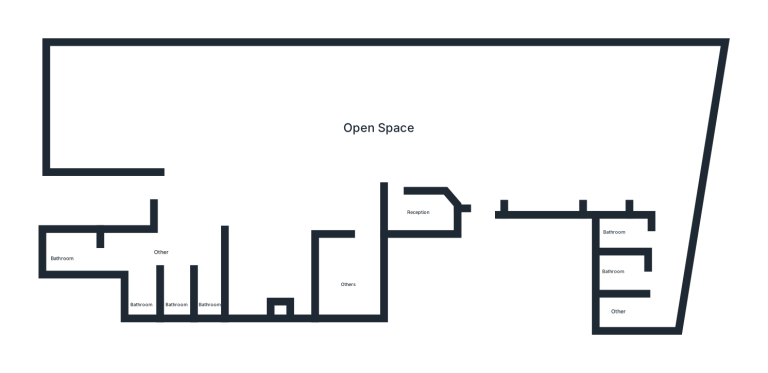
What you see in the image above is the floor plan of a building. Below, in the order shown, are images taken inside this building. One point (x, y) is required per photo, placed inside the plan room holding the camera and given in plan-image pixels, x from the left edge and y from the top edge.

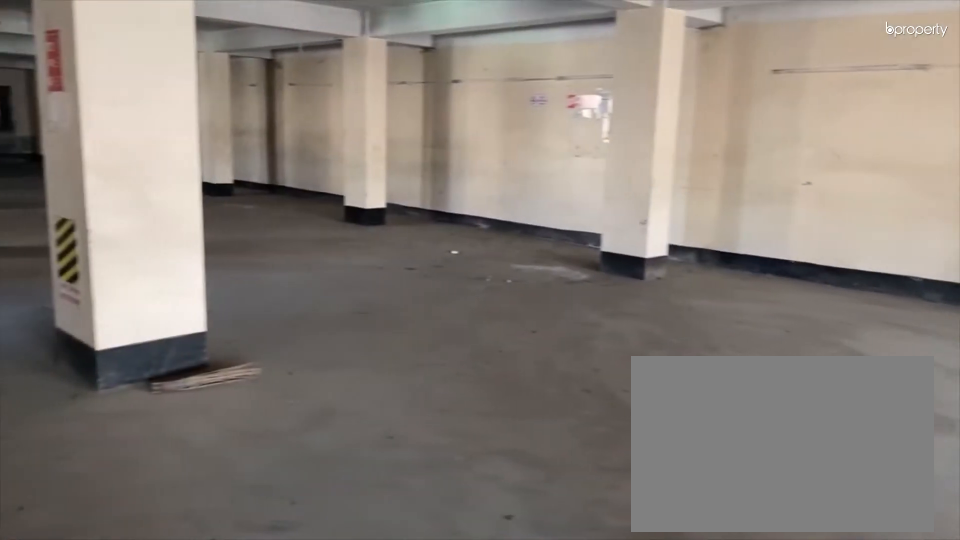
(575, 147)
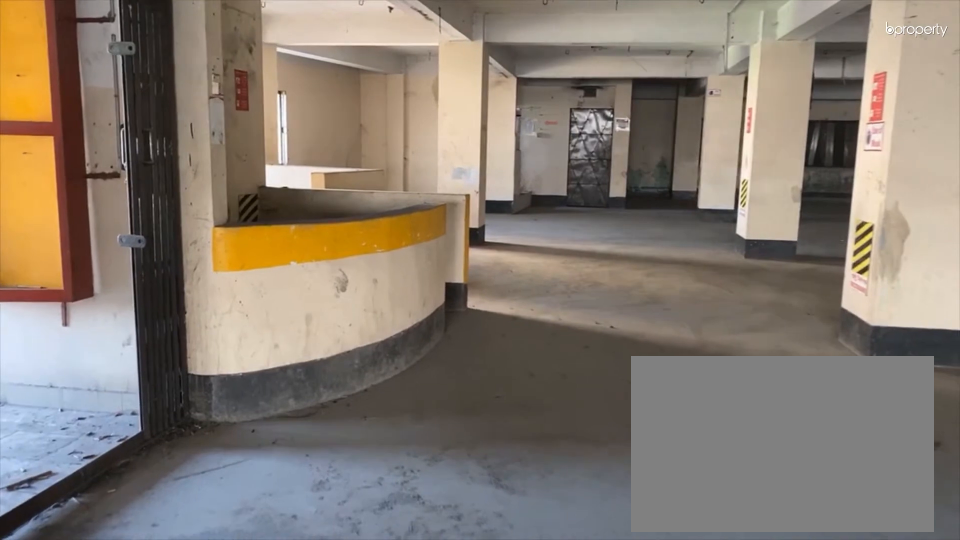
(475, 154)
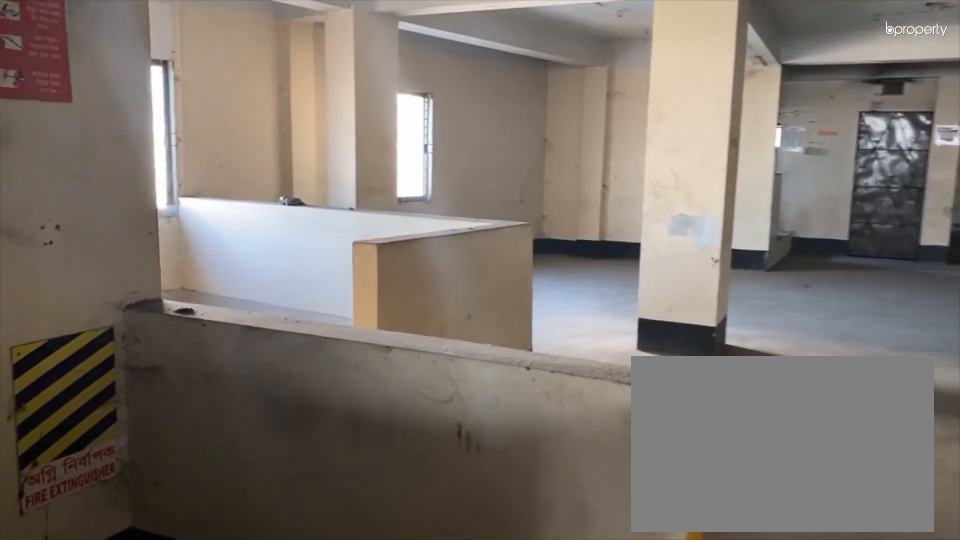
(335, 179)
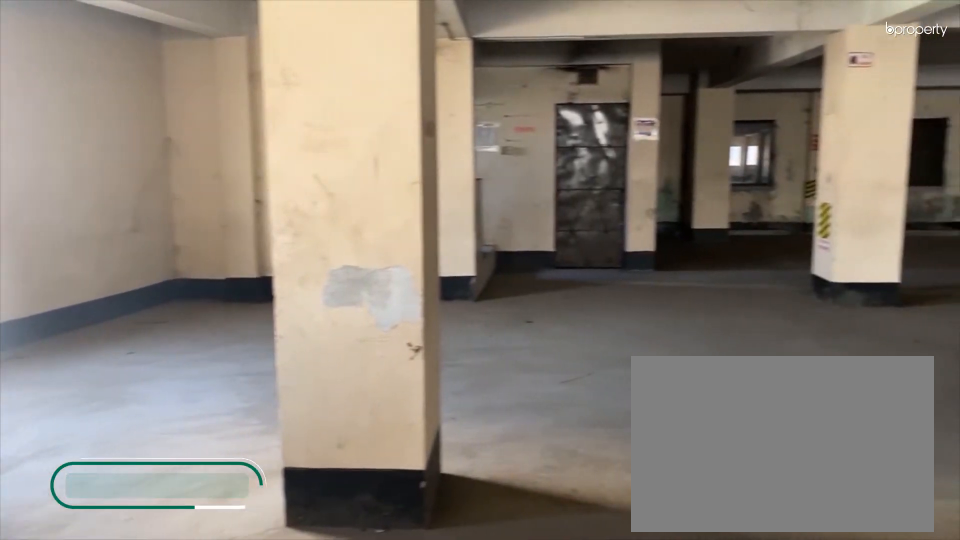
(335, 179)
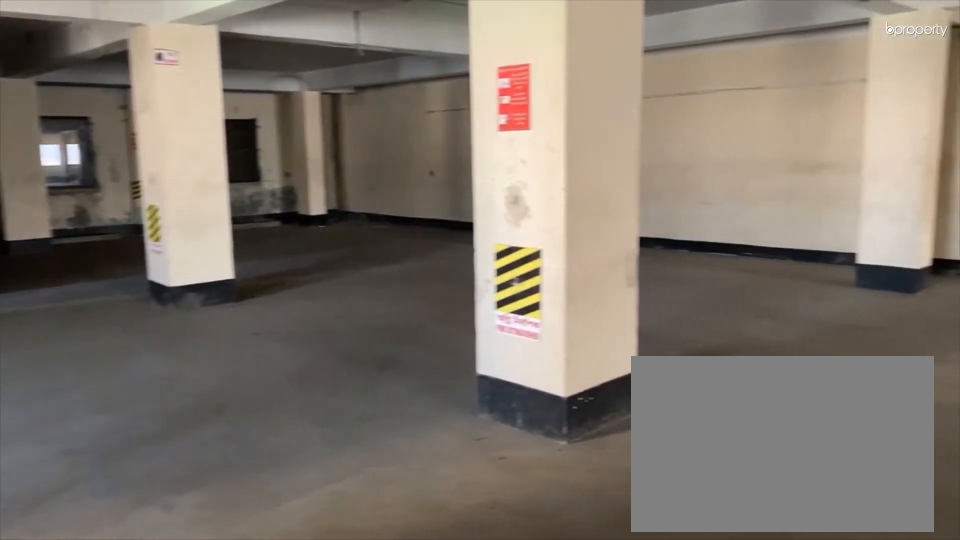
(250, 156)
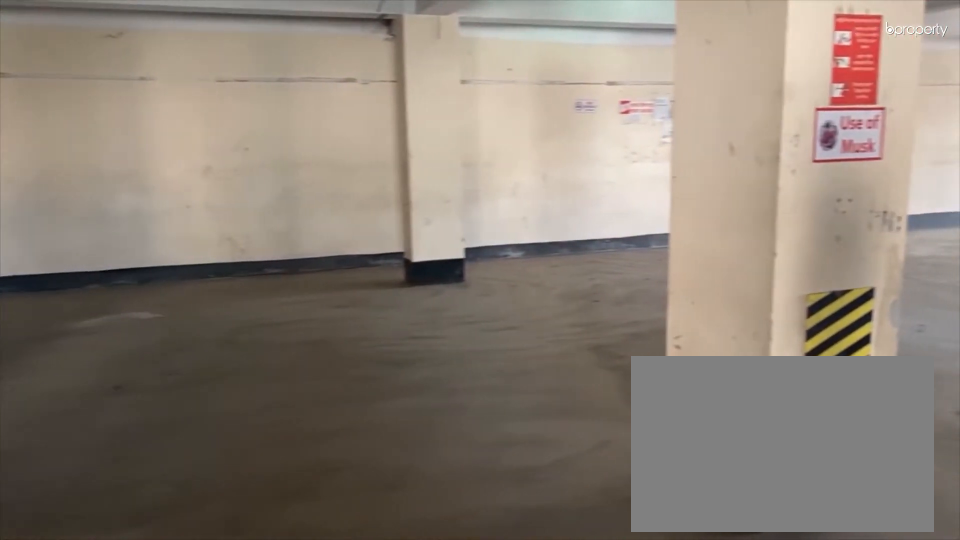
(250, 156)
